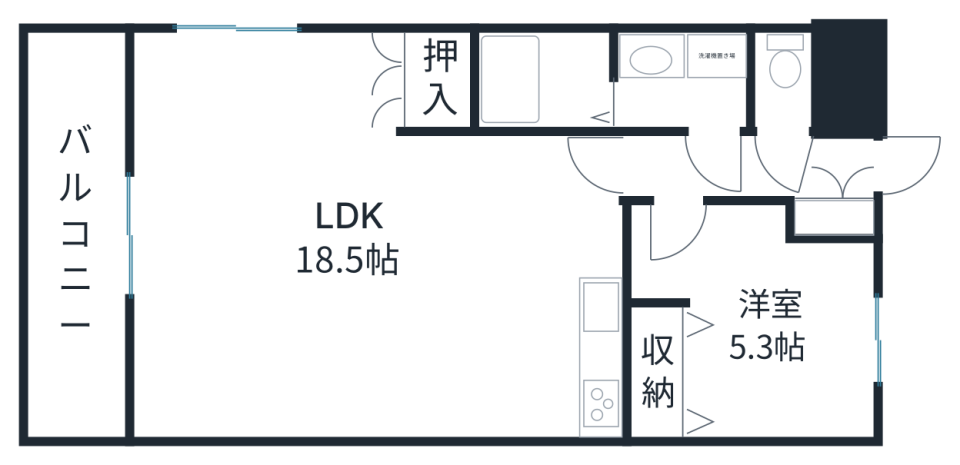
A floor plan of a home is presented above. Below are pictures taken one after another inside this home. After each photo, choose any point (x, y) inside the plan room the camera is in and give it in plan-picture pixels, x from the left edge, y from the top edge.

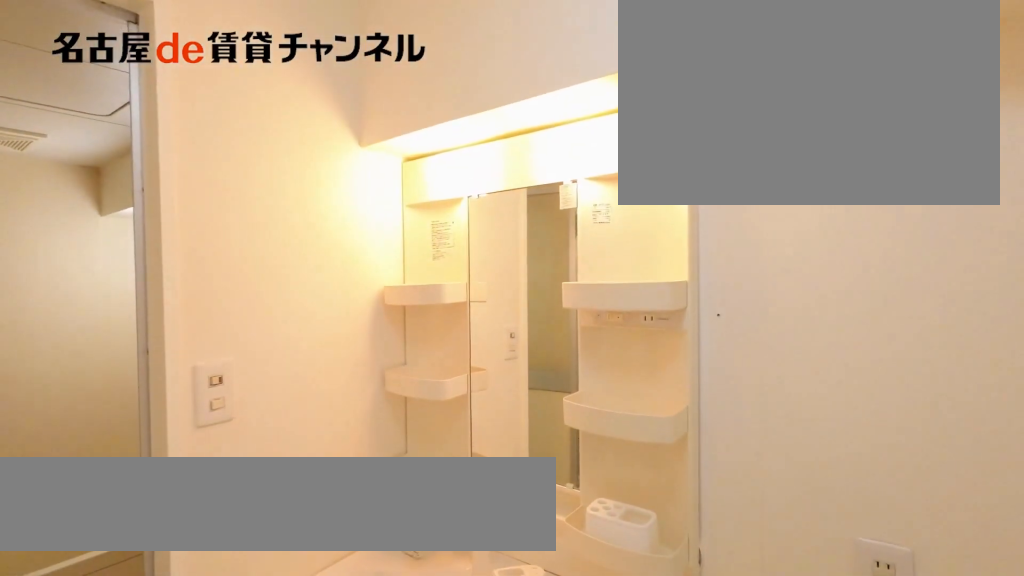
(683, 78)
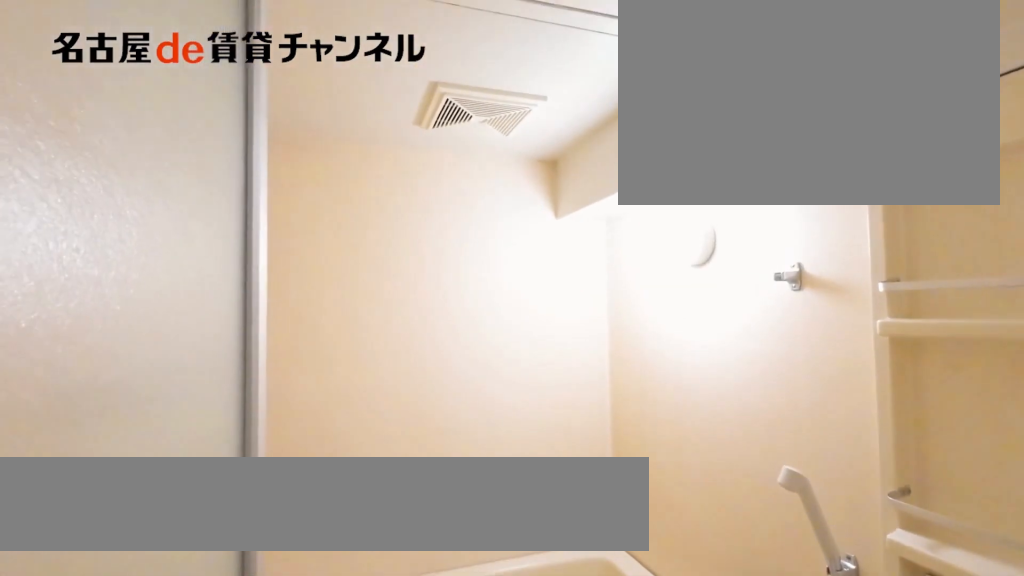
(546, 81)
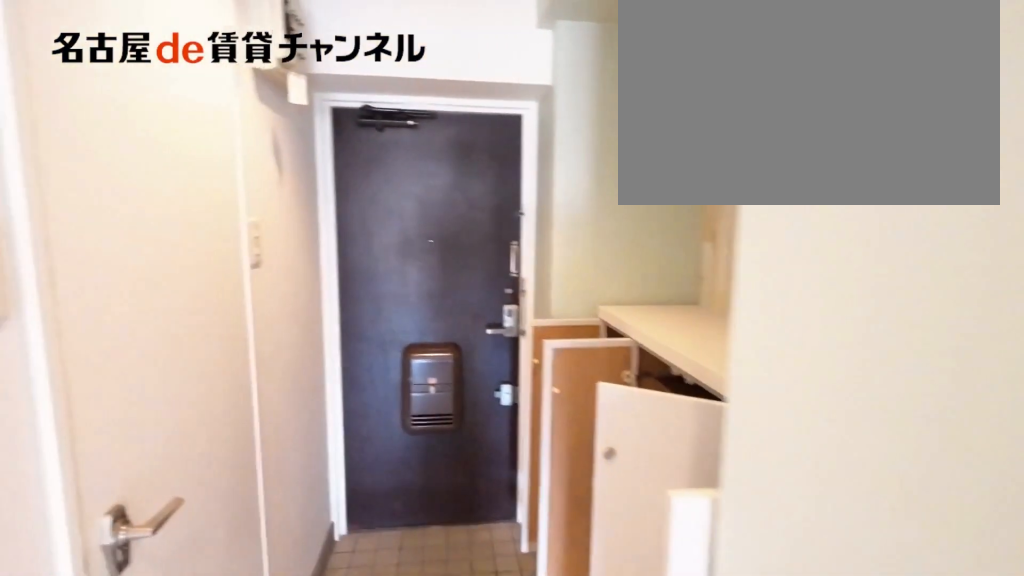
(720, 165)
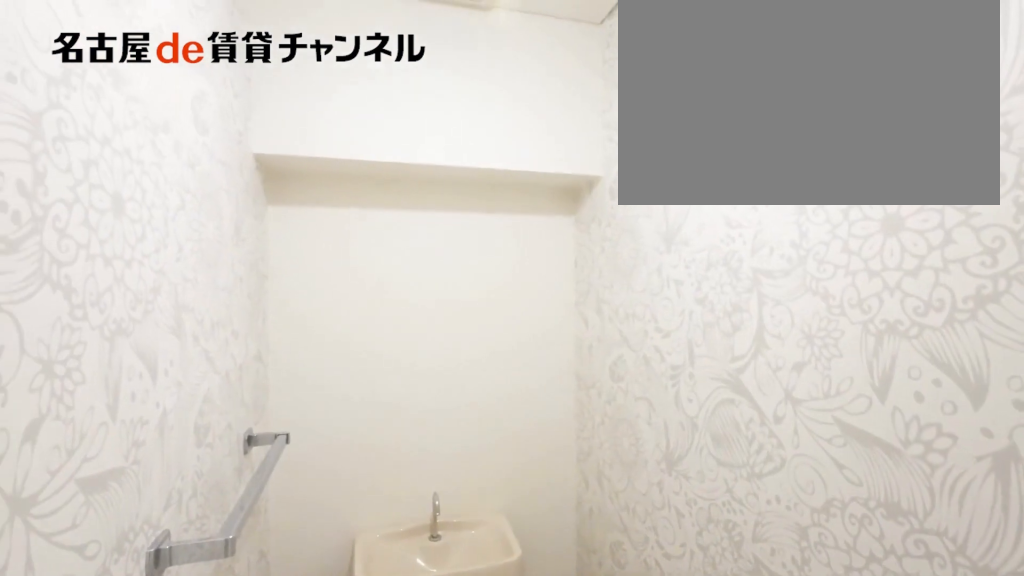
(787, 78)
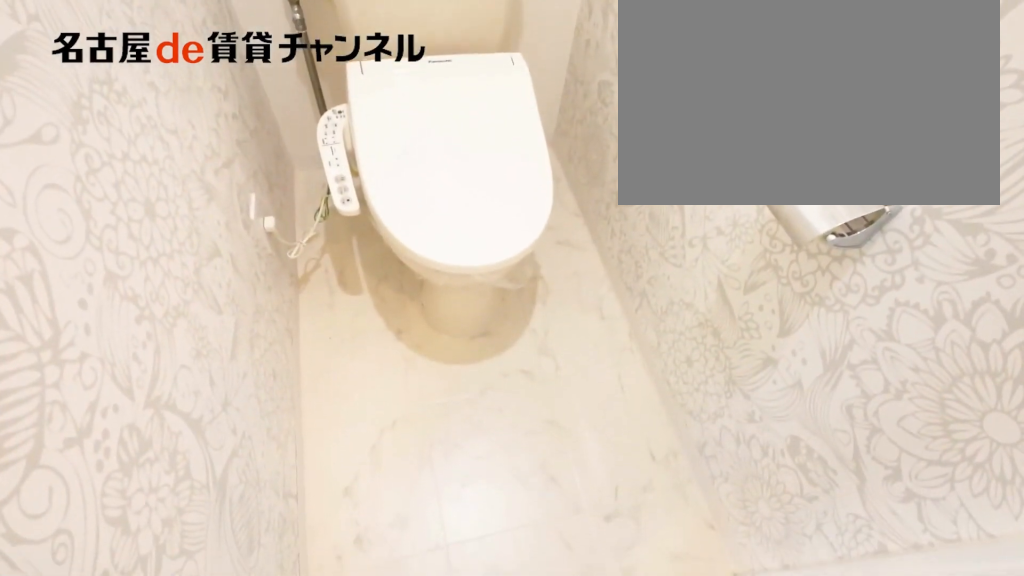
(787, 78)
